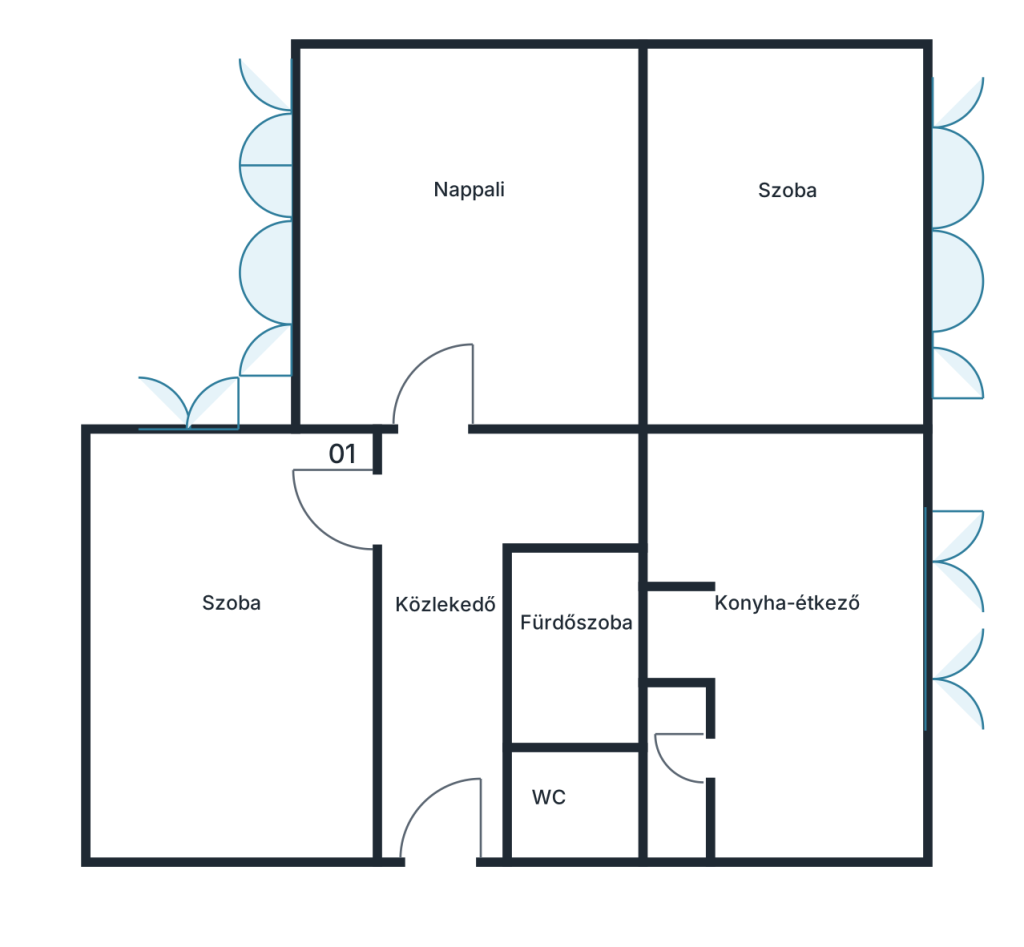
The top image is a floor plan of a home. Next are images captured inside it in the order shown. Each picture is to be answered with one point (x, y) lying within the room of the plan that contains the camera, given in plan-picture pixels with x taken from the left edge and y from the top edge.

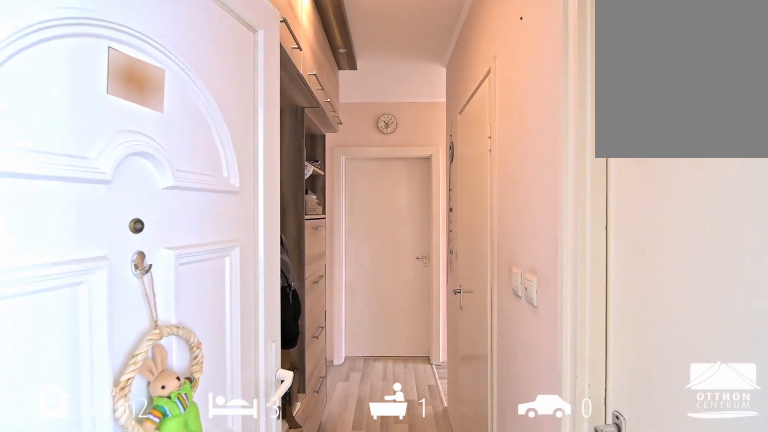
(449, 811)
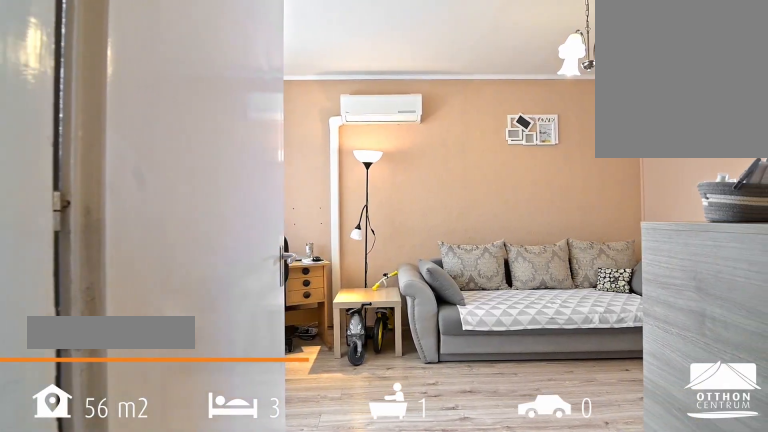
(472, 268)
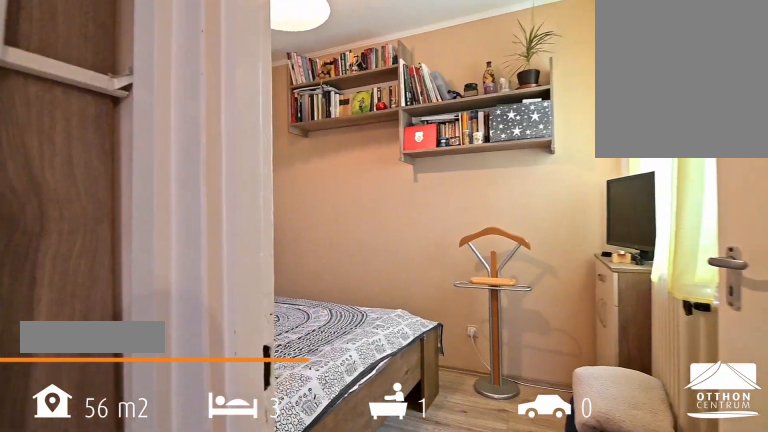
(236, 693)
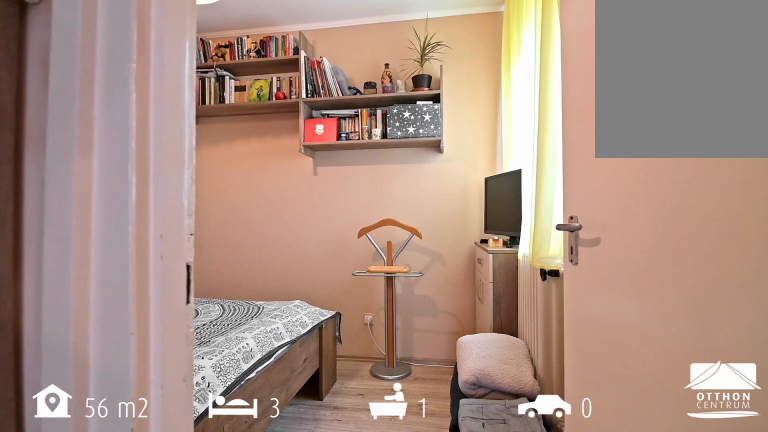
(236, 693)
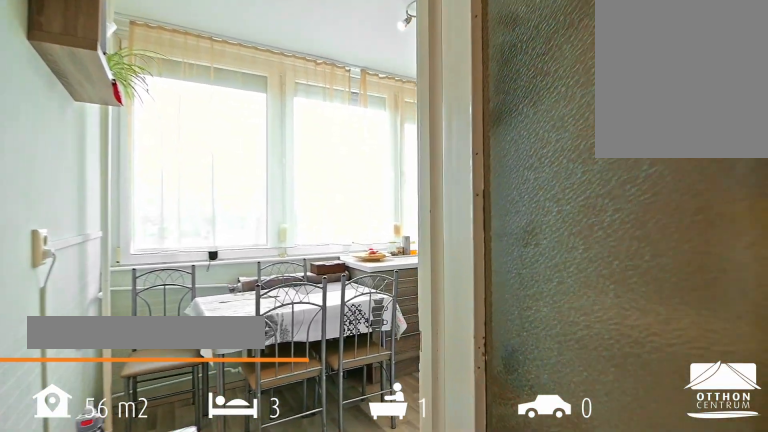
(802, 717)
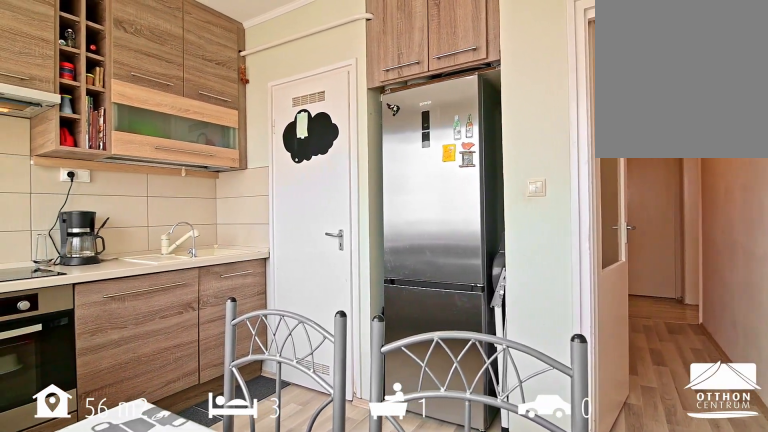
(802, 717)
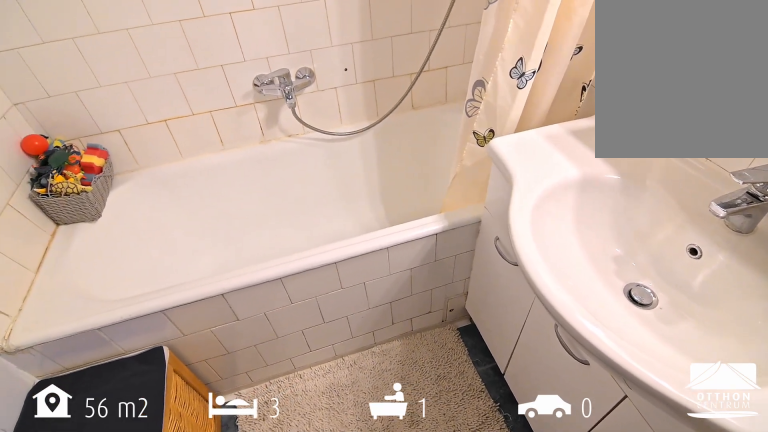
(566, 646)
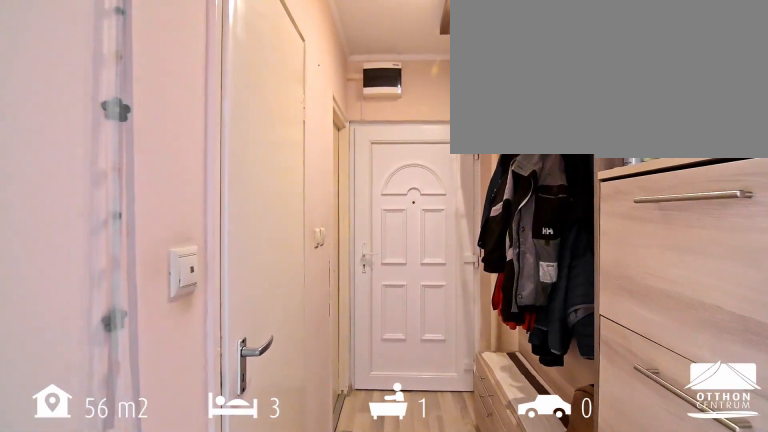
(448, 811)
